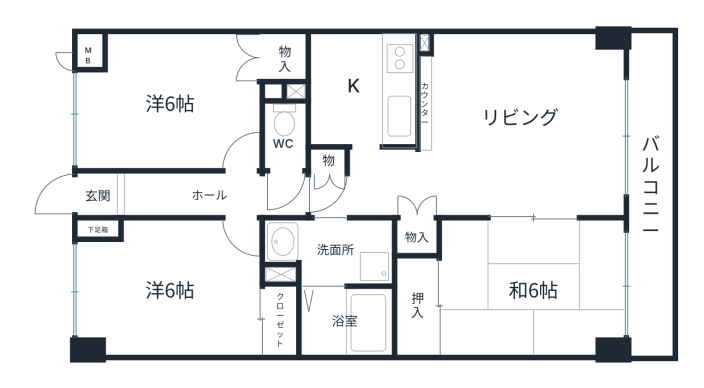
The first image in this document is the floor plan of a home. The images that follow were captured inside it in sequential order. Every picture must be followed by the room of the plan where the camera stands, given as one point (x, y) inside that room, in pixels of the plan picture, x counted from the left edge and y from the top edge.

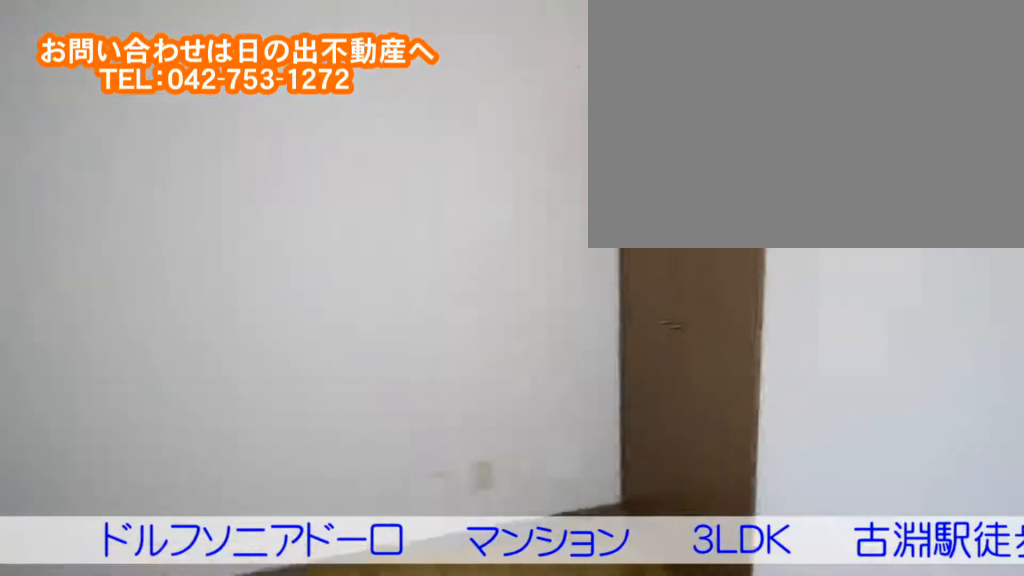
(121, 99)
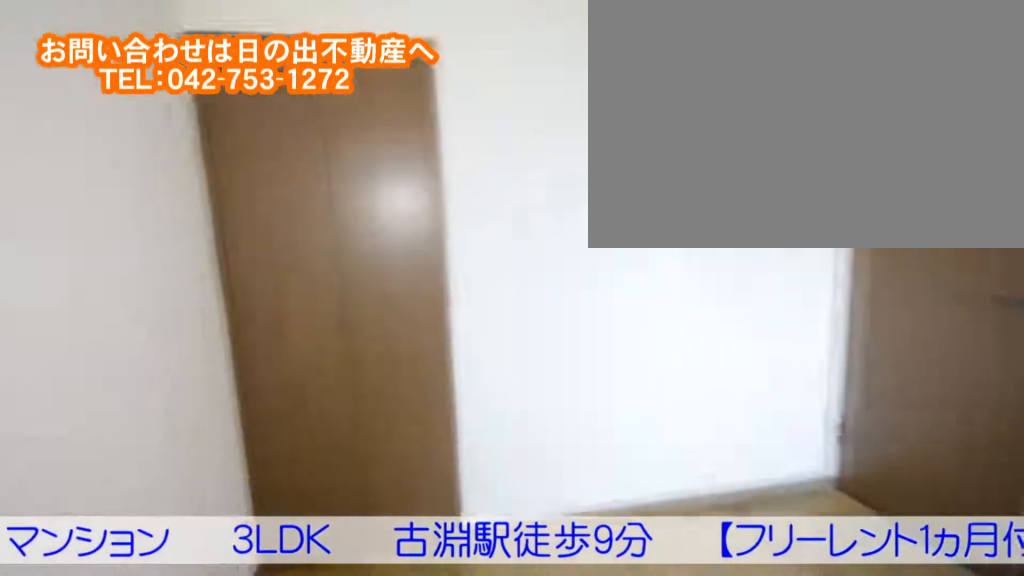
(122, 99)
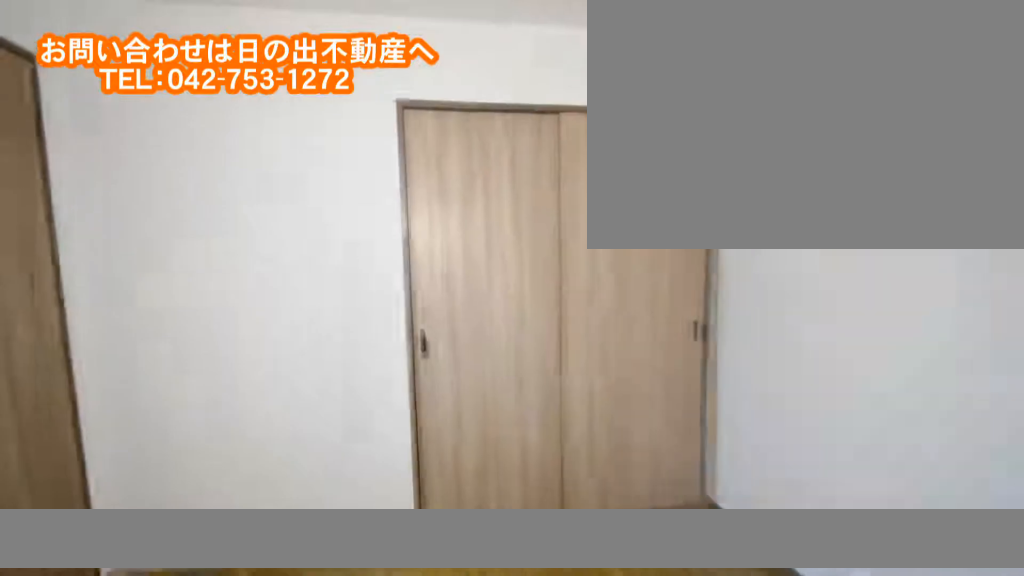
(130, 307)
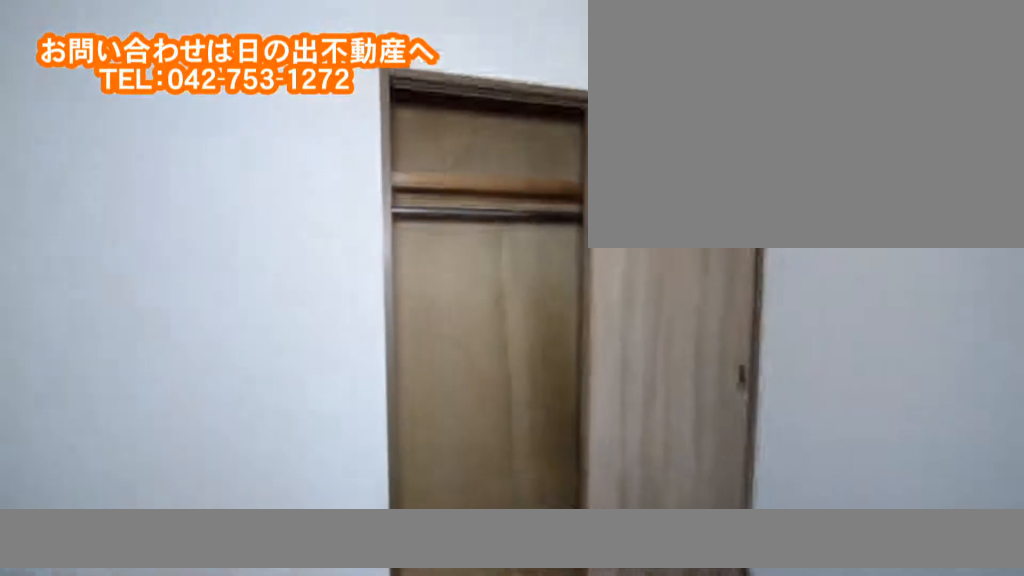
(130, 307)
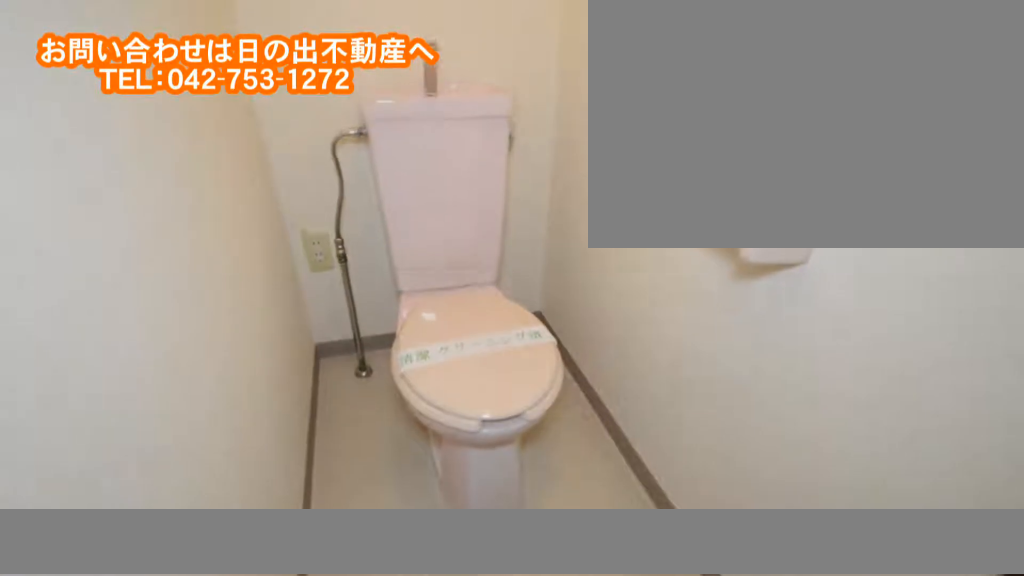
(285, 137)
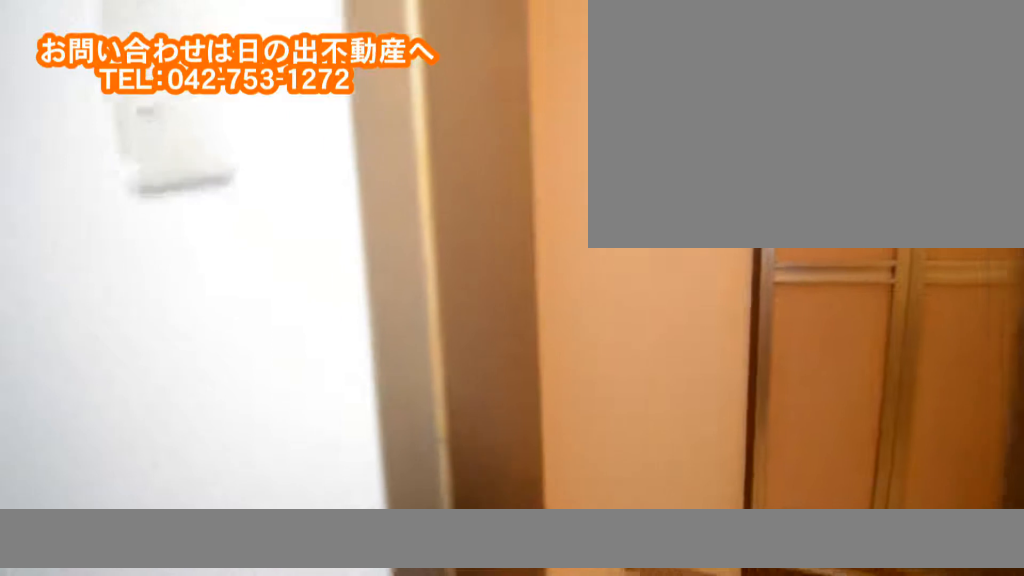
(354, 246)
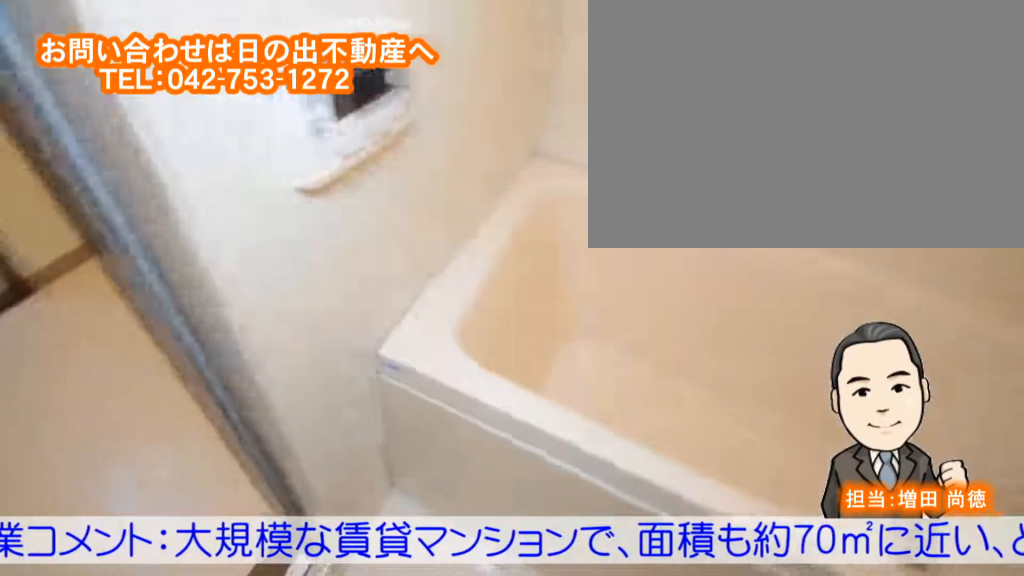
(346, 322)
